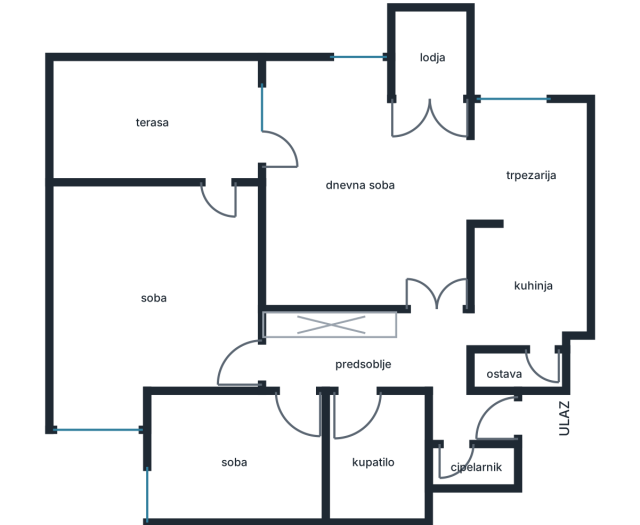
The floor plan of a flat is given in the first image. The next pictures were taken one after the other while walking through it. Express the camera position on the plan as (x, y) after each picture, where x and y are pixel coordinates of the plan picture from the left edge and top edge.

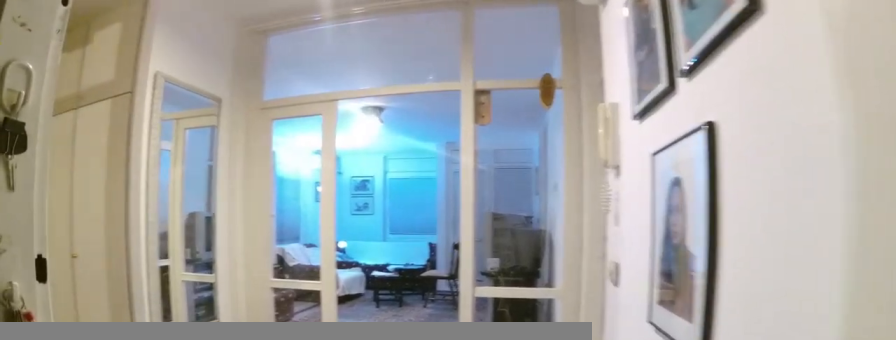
(452, 421)
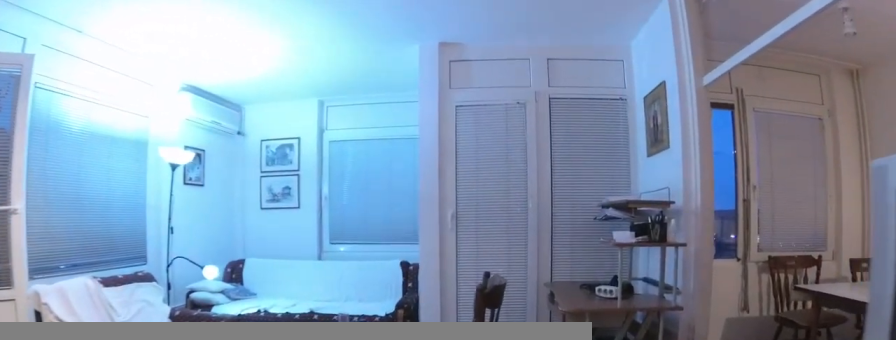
(434, 264)
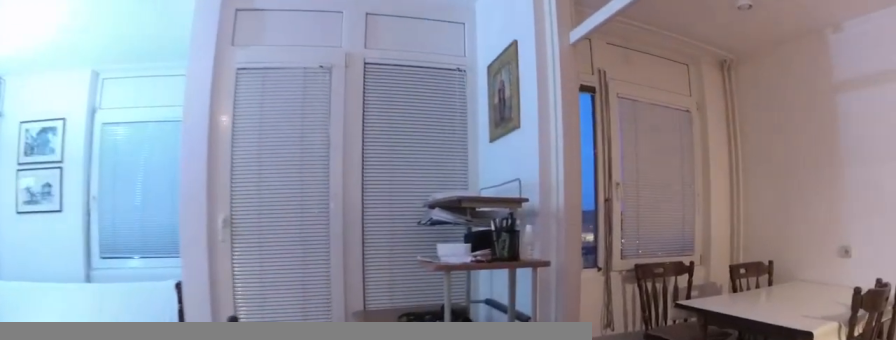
(434, 225)
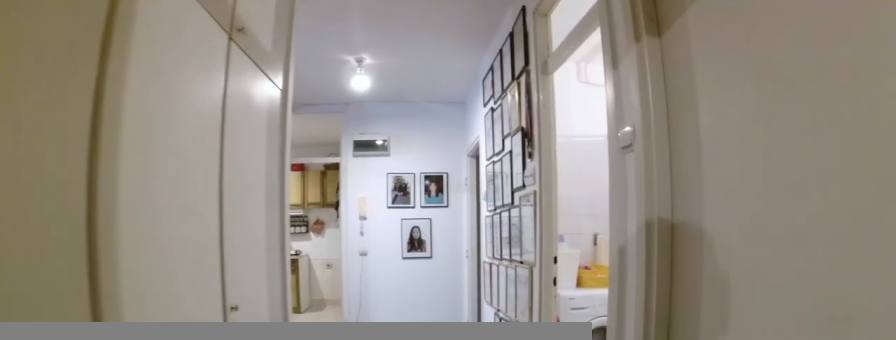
(263, 363)
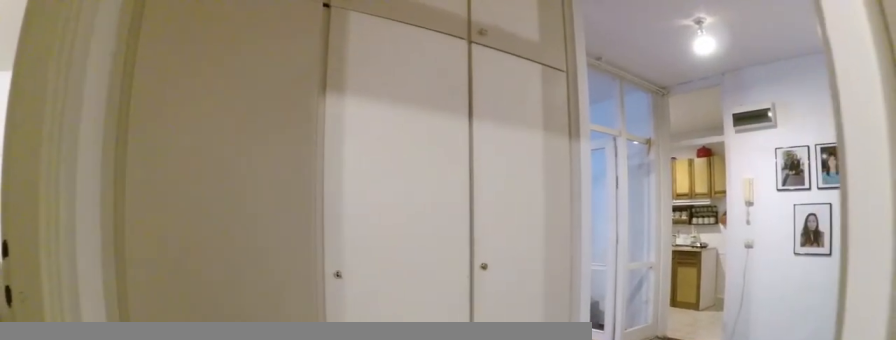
(264, 407)
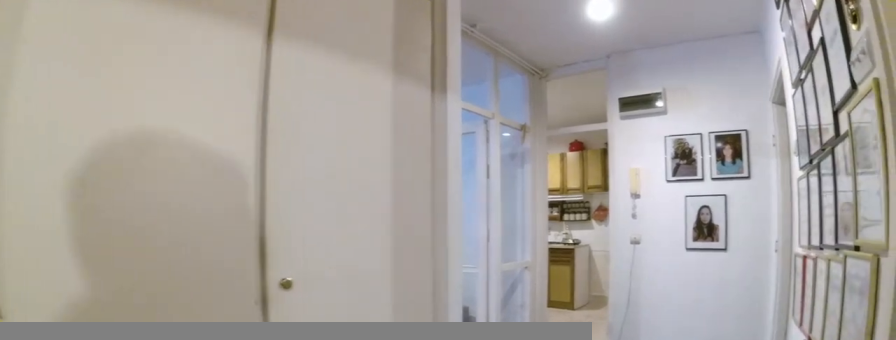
(291, 371)
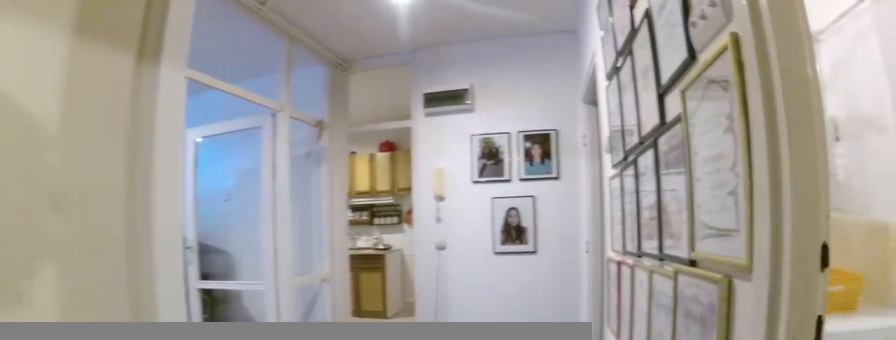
(317, 365)
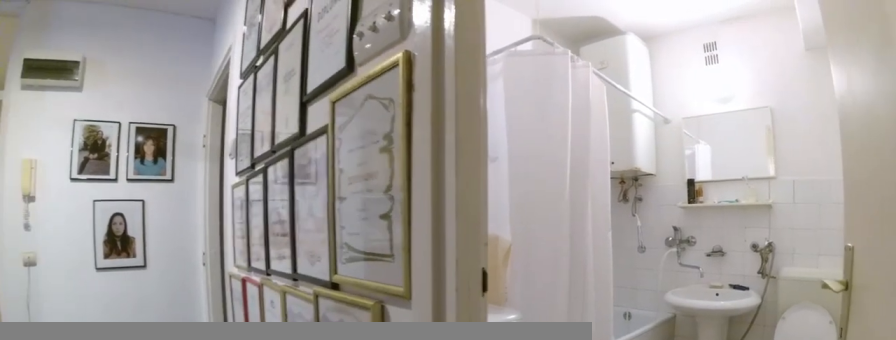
(307, 368)
